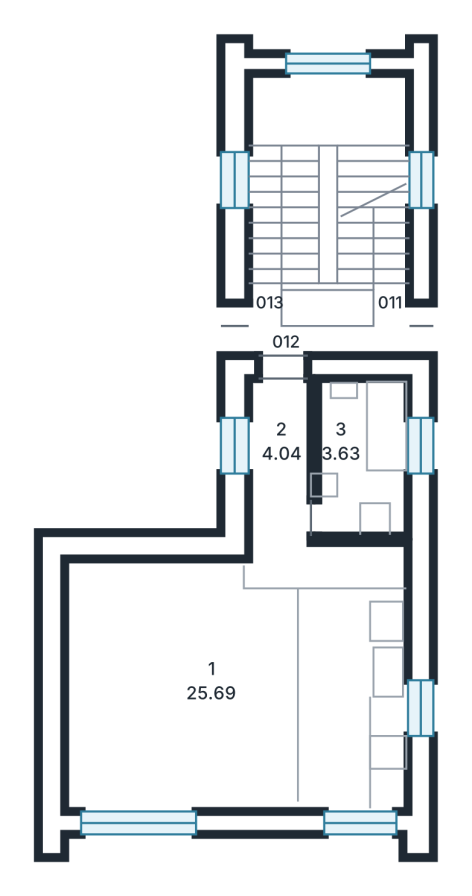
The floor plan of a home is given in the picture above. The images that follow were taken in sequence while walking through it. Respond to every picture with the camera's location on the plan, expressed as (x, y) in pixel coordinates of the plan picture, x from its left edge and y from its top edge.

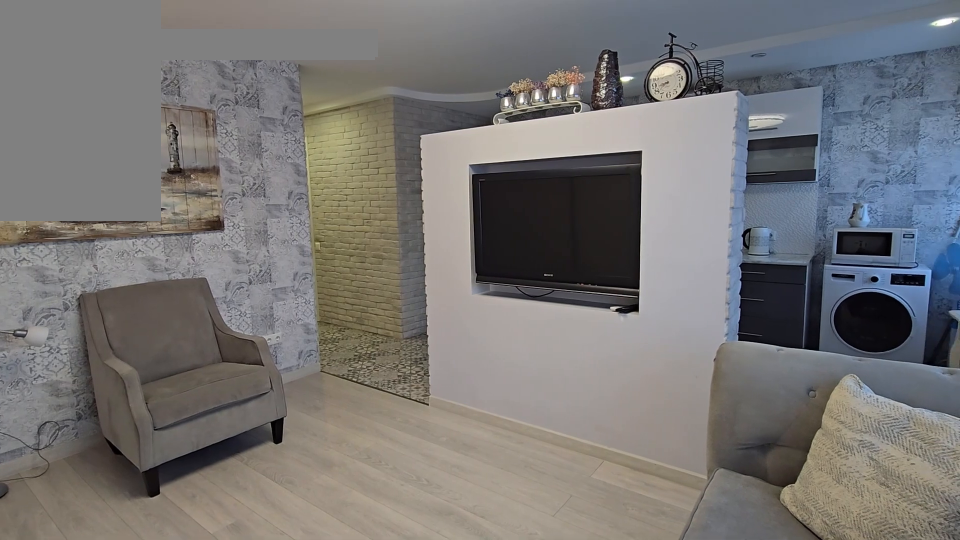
(126, 654)
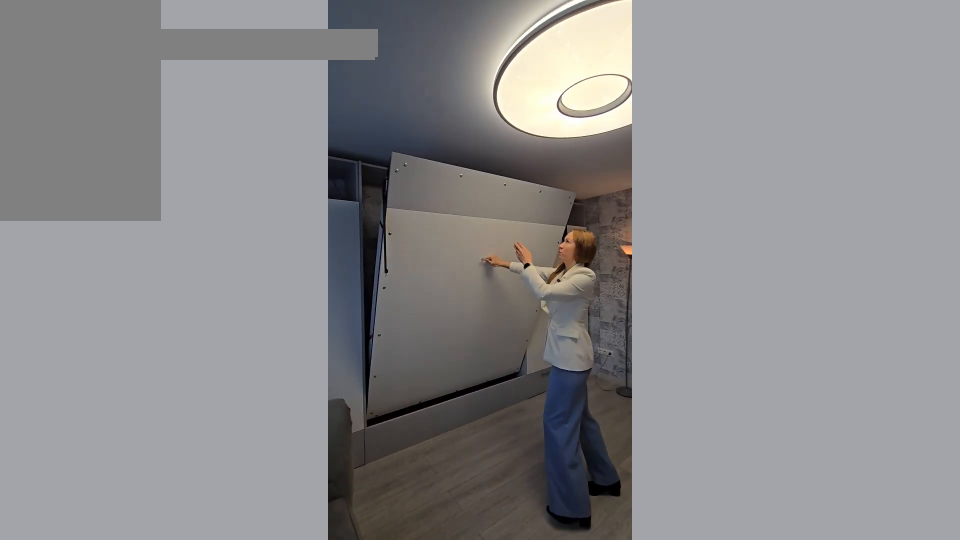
(119, 707)
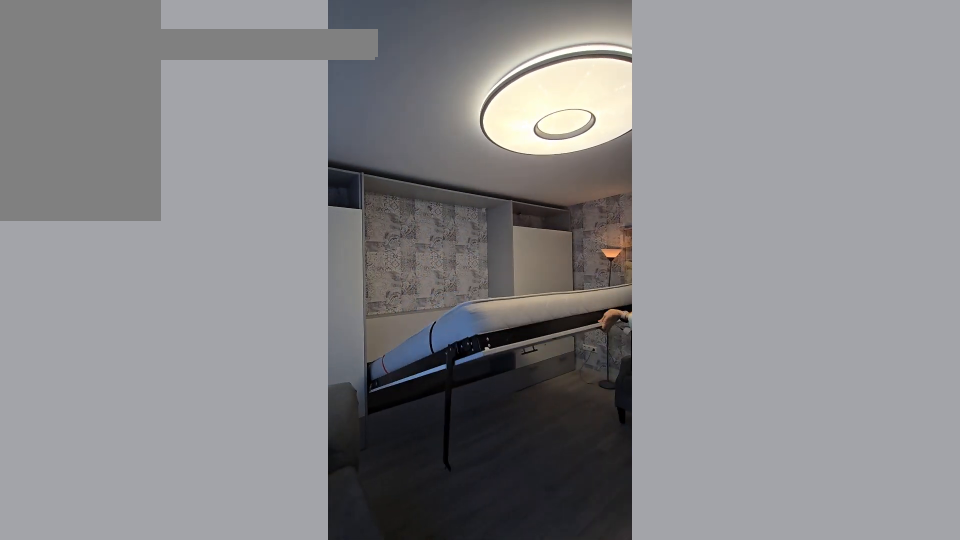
(153, 707)
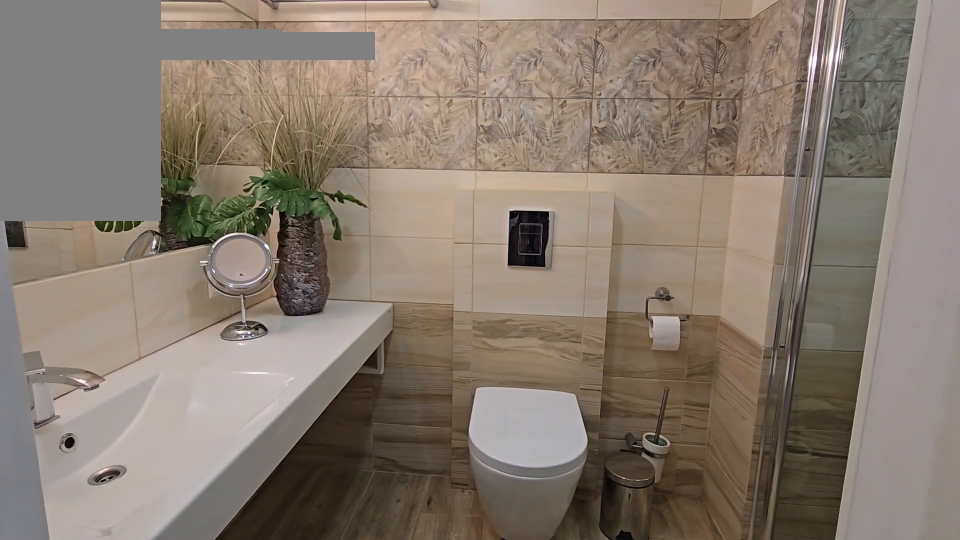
(365, 458)
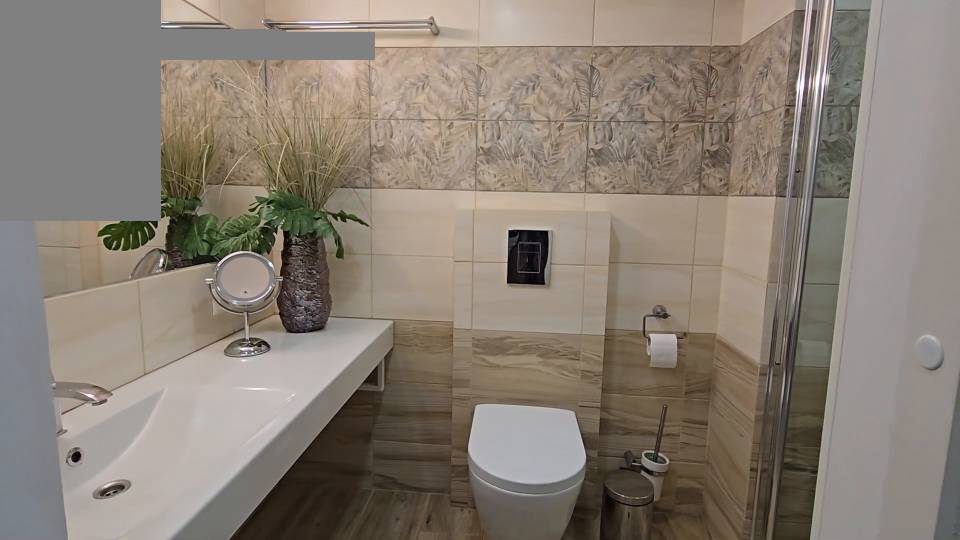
(364, 458)
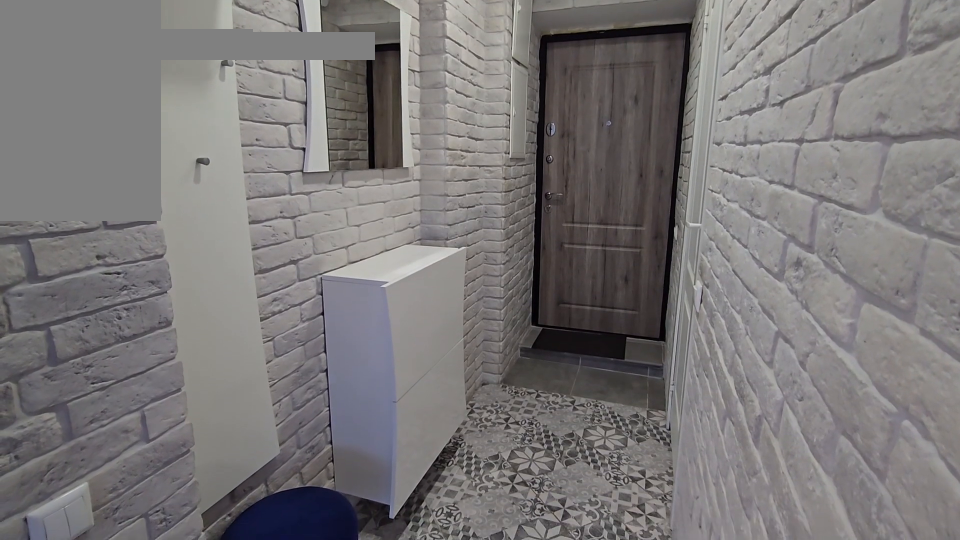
(276, 458)
